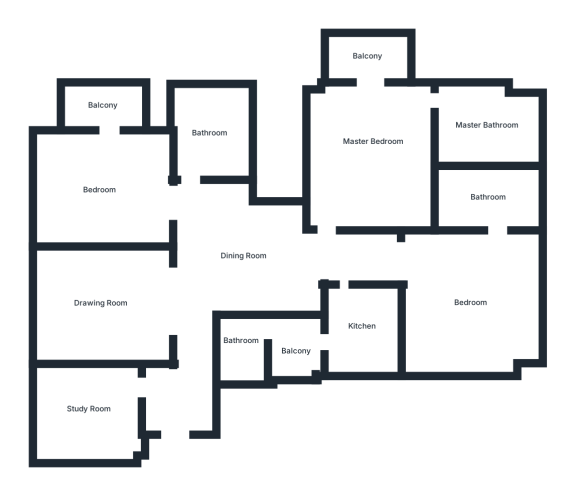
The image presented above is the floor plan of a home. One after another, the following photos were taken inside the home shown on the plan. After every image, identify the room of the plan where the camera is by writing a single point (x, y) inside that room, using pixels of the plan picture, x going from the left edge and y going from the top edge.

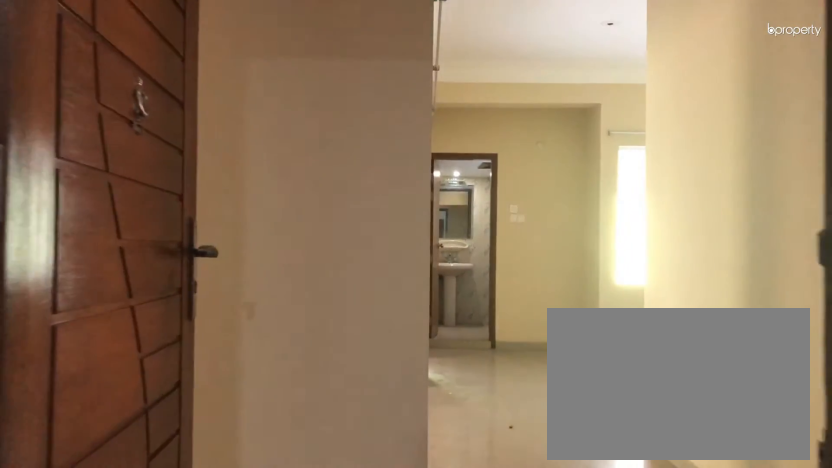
(185, 393)
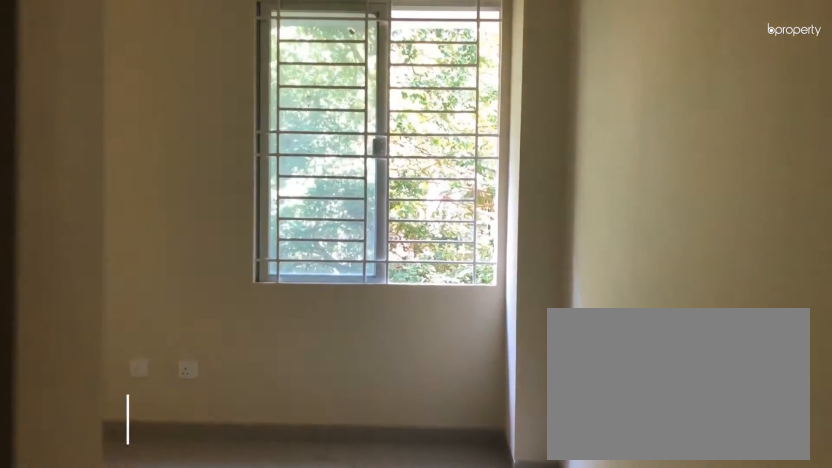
(88, 408)
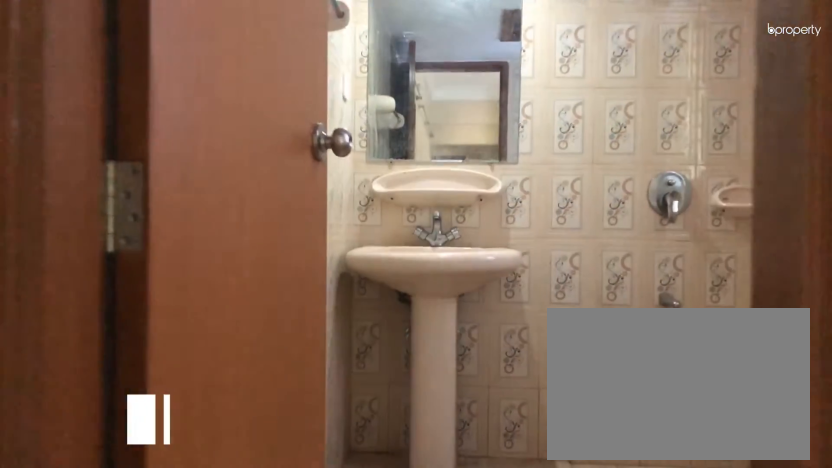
(210, 132)
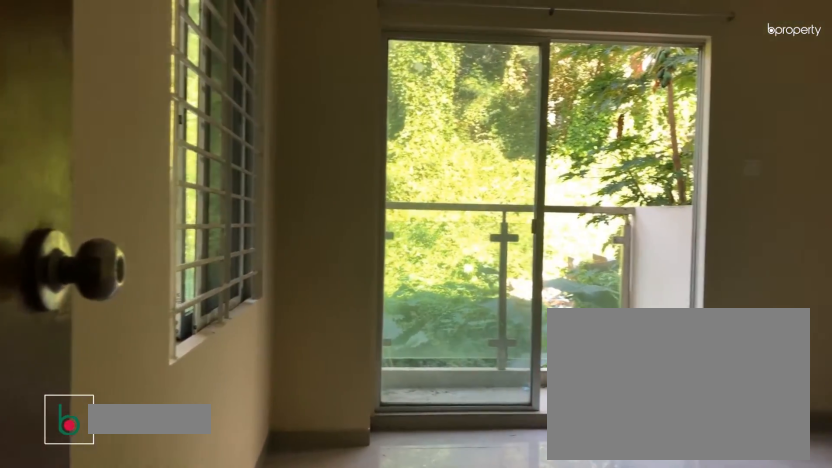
(375, 142)
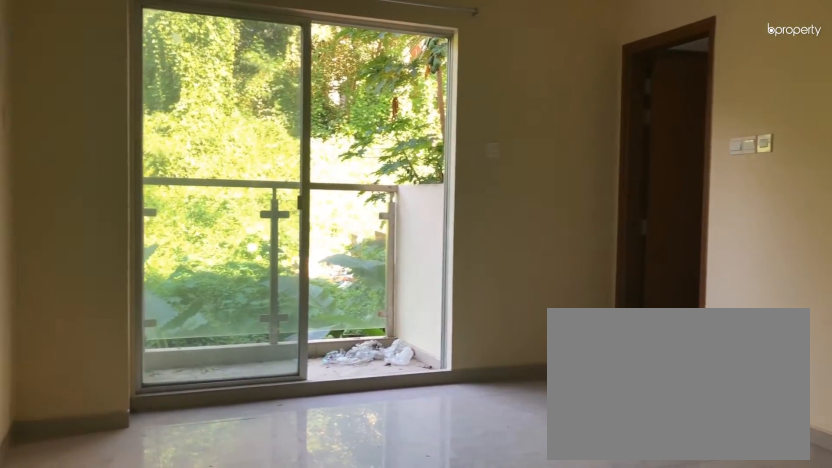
(375, 142)
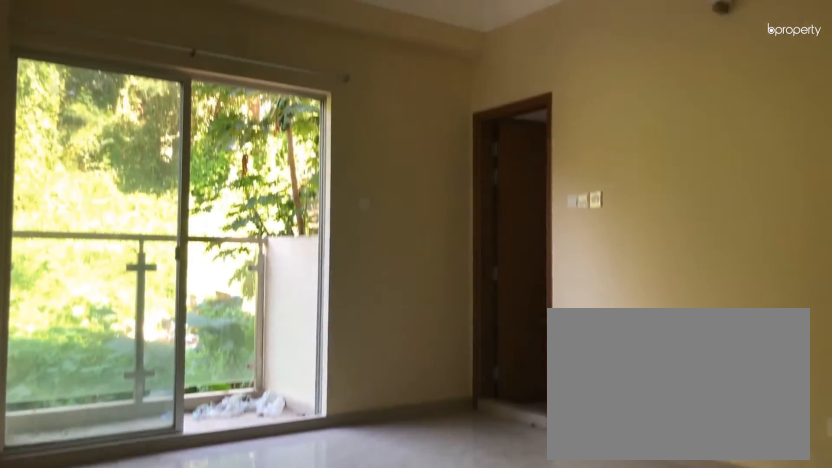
(375, 142)
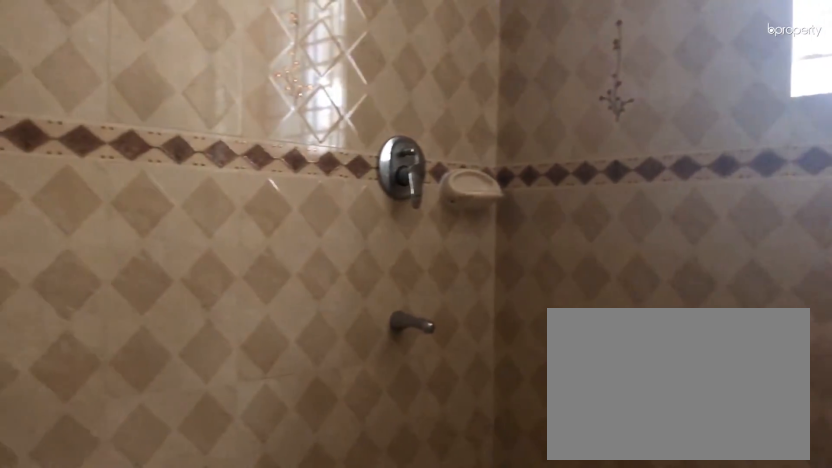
(488, 197)
